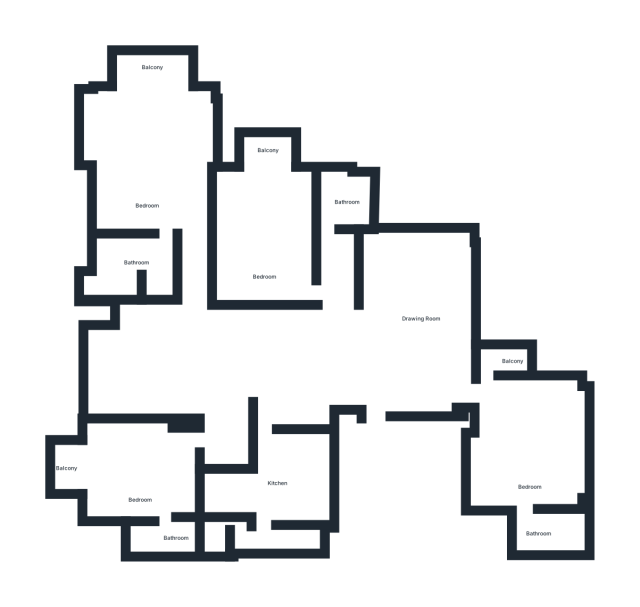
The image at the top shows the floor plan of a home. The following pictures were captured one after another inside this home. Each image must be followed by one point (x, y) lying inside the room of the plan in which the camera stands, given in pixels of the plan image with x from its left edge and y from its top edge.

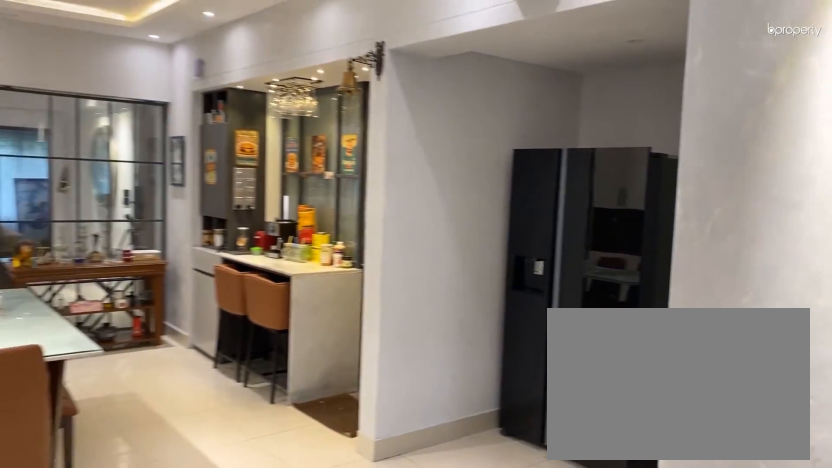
(224, 347)
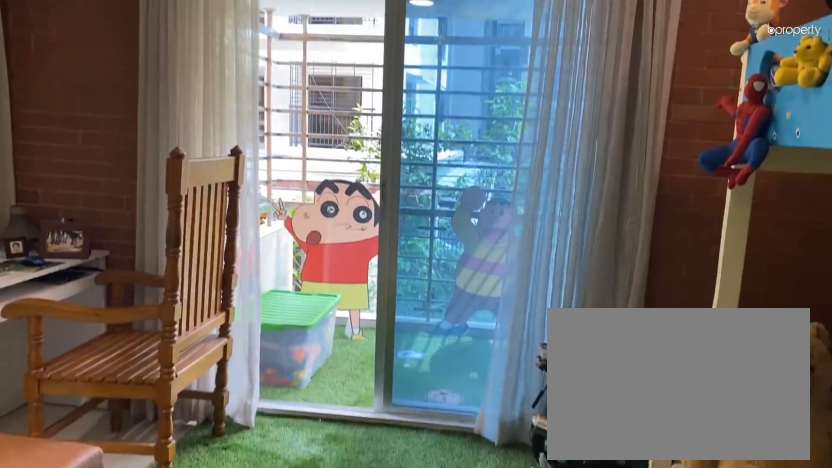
(142, 477)
